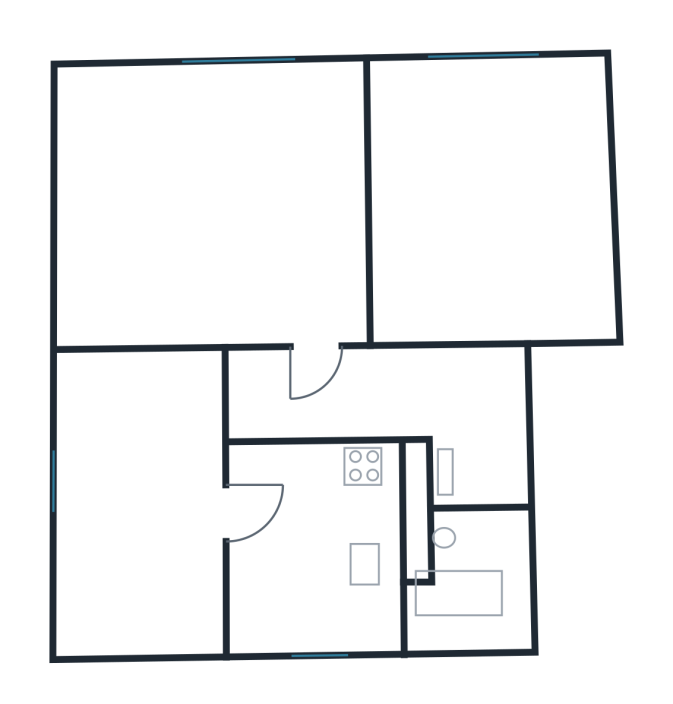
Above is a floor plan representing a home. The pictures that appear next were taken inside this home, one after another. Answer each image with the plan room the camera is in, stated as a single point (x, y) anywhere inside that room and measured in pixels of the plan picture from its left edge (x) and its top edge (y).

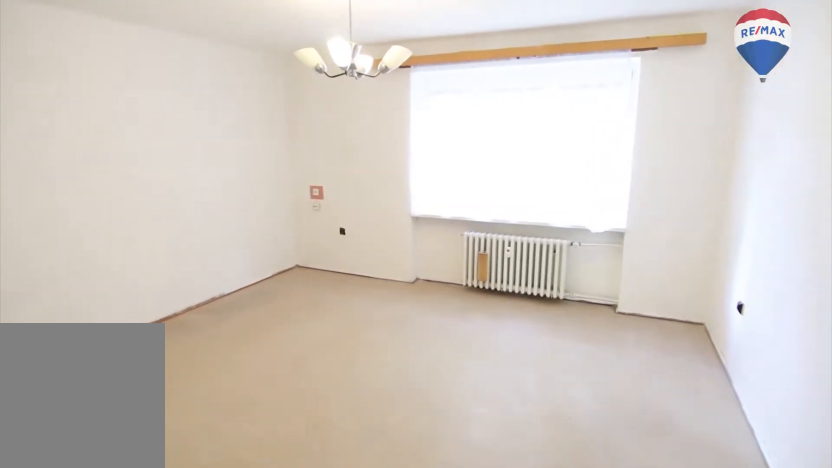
(231, 233)
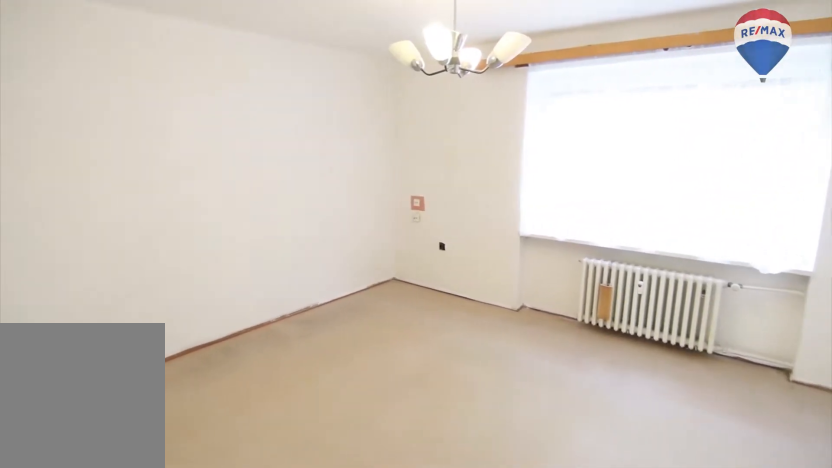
(232, 233)
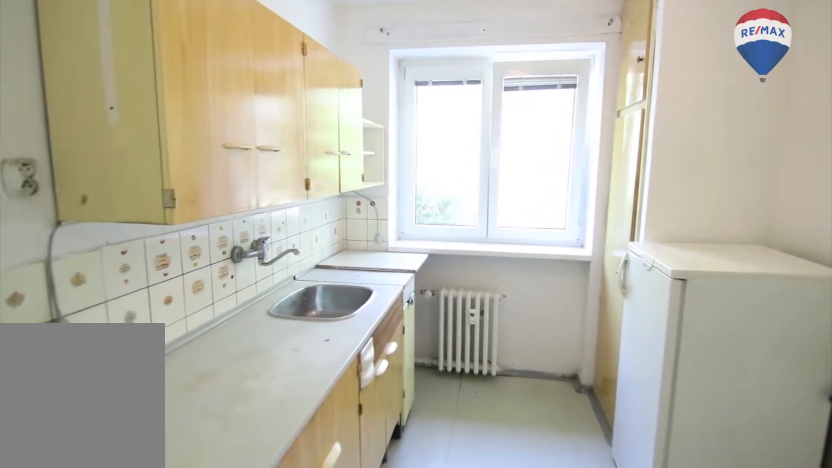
(293, 564)
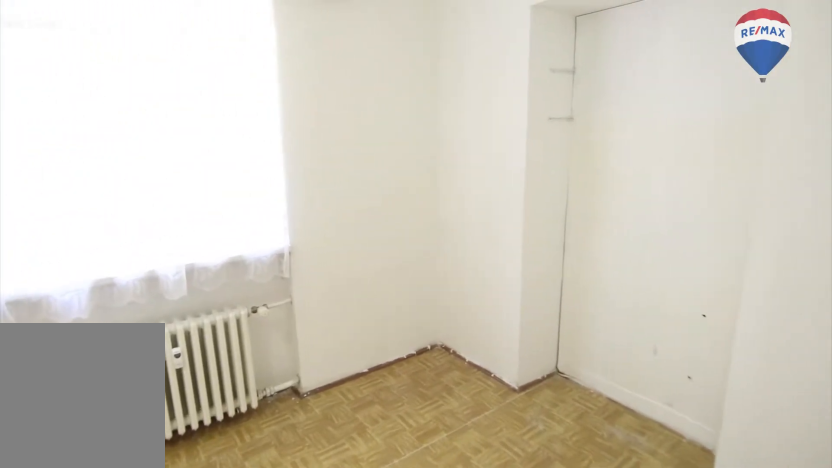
(153, 477)
